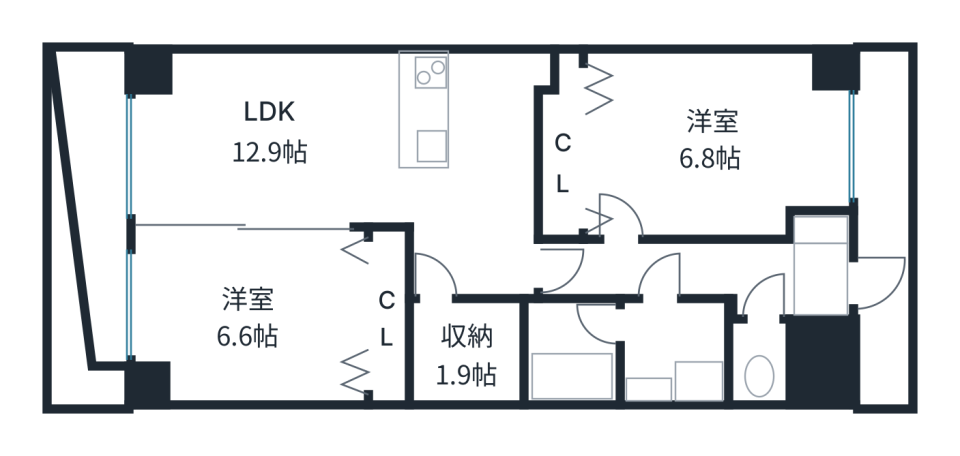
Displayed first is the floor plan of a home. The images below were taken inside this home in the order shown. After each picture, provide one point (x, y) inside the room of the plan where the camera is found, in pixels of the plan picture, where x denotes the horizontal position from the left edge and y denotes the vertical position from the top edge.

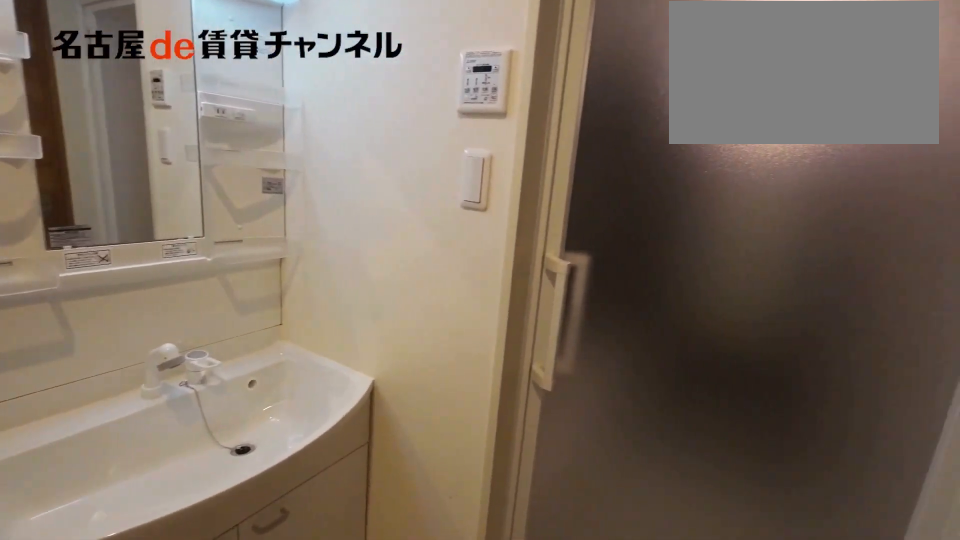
(675, 351)
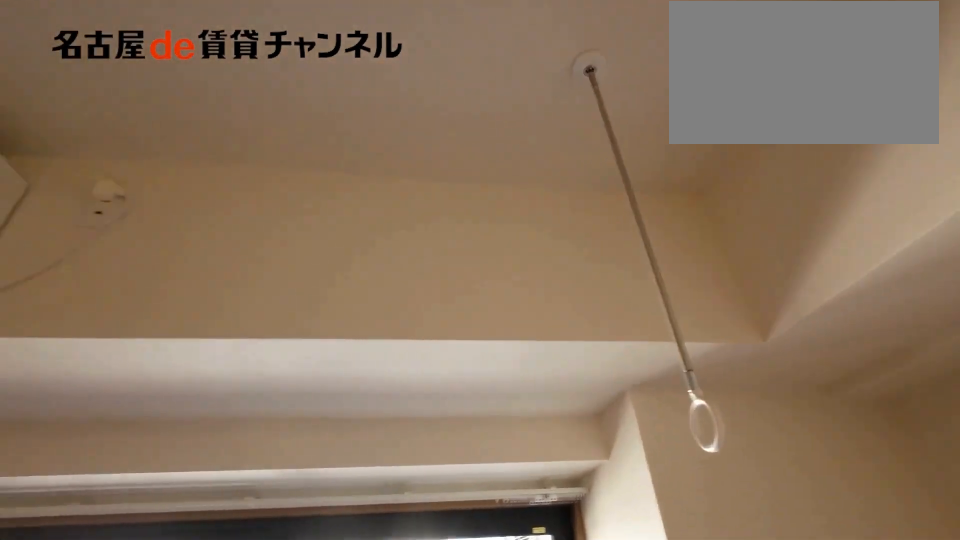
(353, 151)
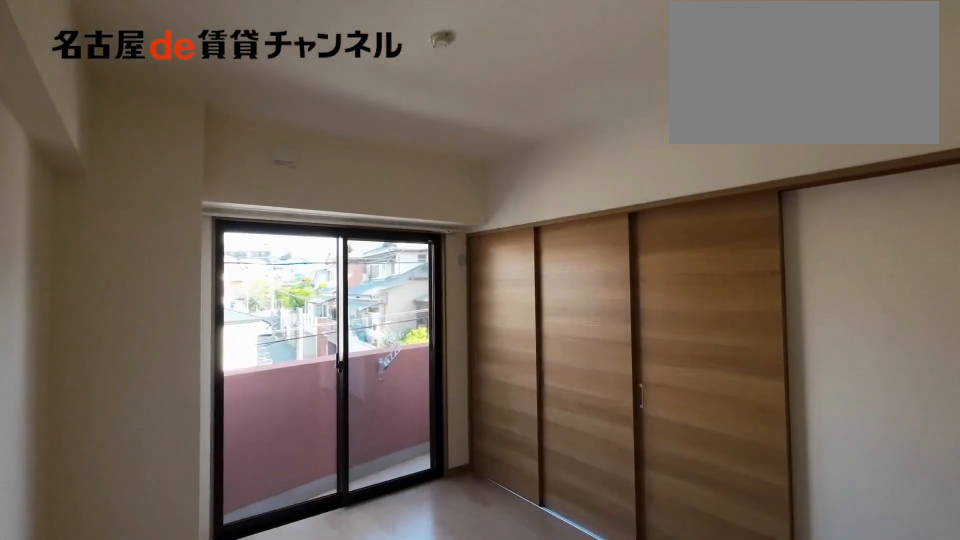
(253, 314)
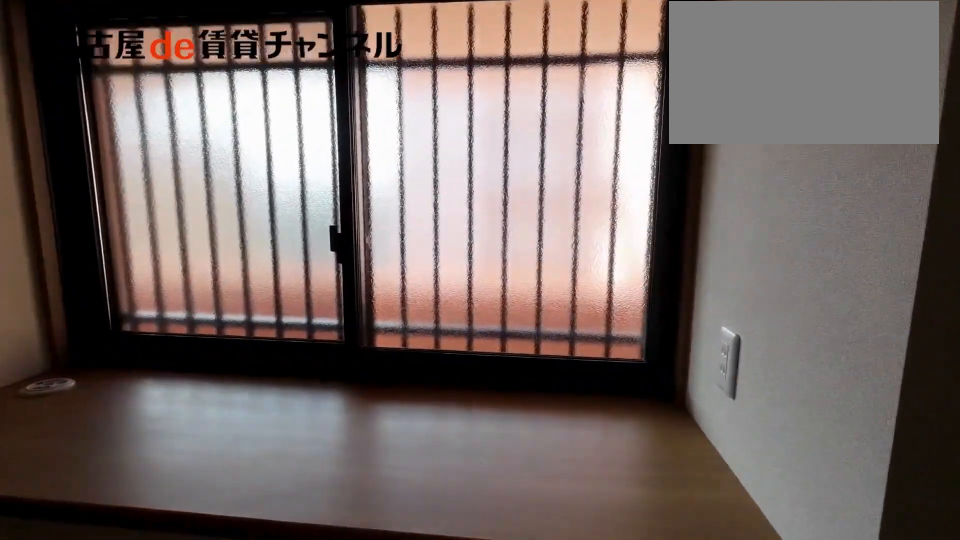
(711, 142)
